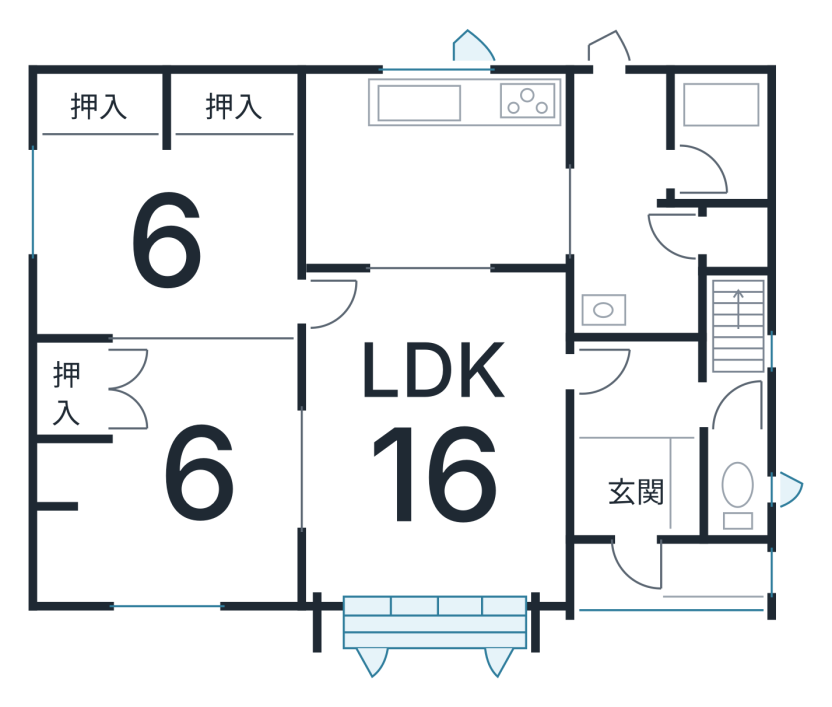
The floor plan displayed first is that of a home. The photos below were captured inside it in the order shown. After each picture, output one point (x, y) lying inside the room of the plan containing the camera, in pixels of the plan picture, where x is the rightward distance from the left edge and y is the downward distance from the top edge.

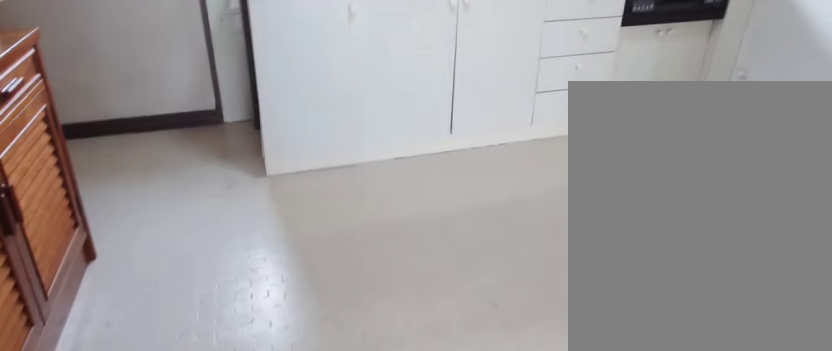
(430, 159)
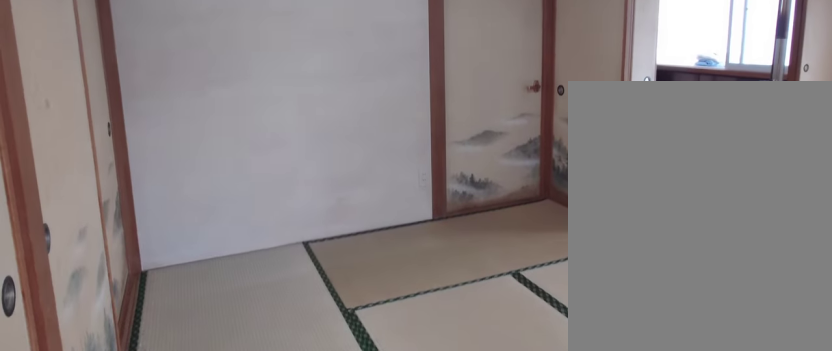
(161, 245)
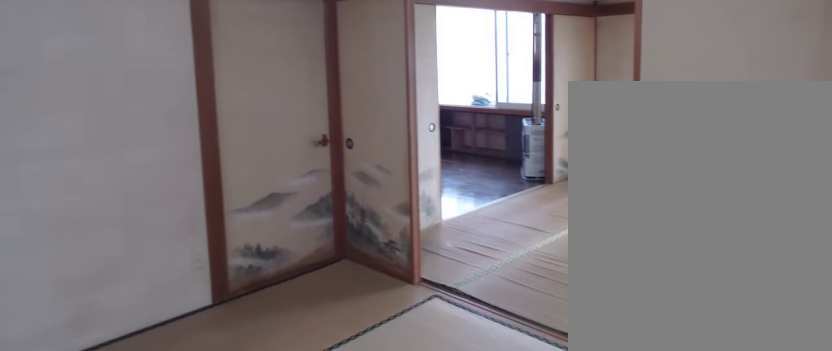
(161, 245)
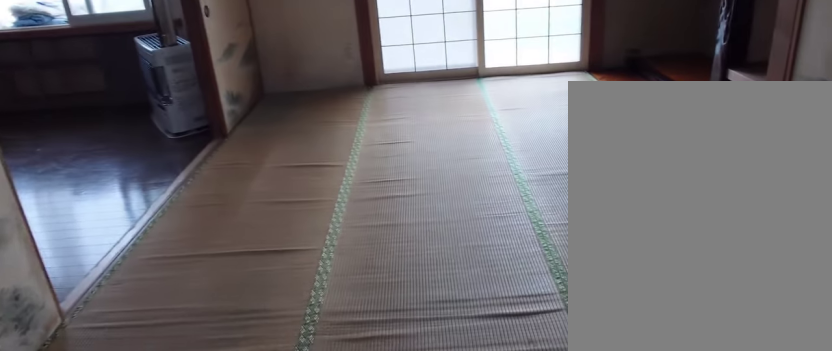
(211, 462)
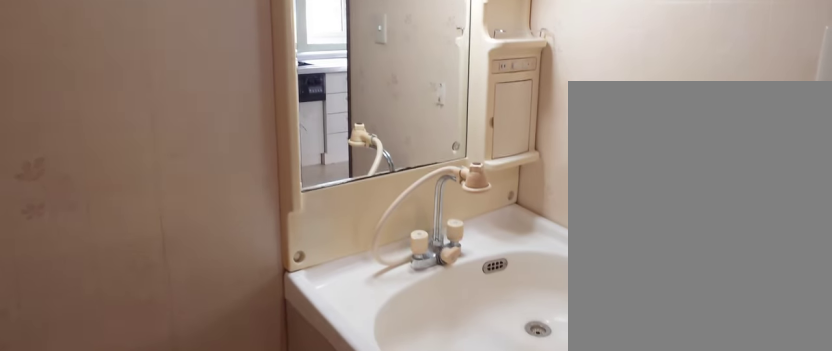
(620, 250)
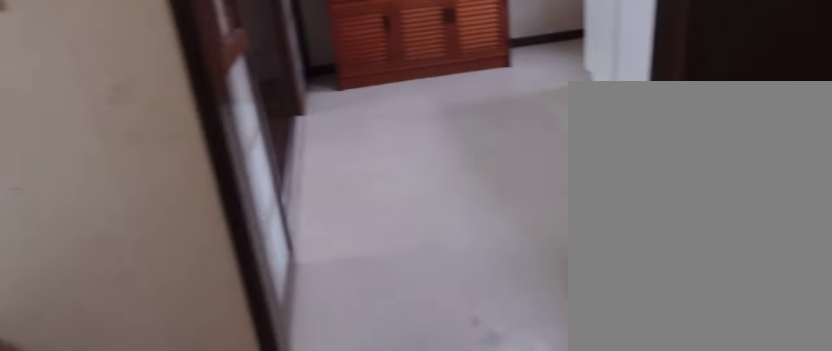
(620, 250)
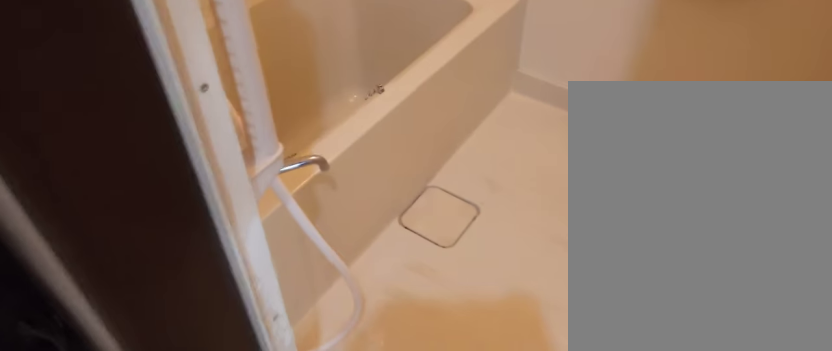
(712, 142)
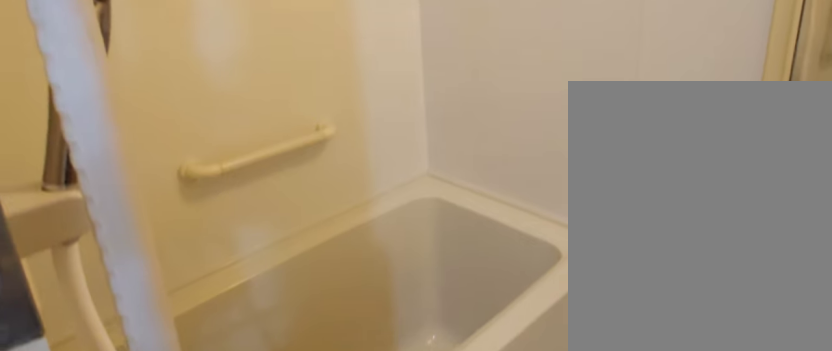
(712, 142)
